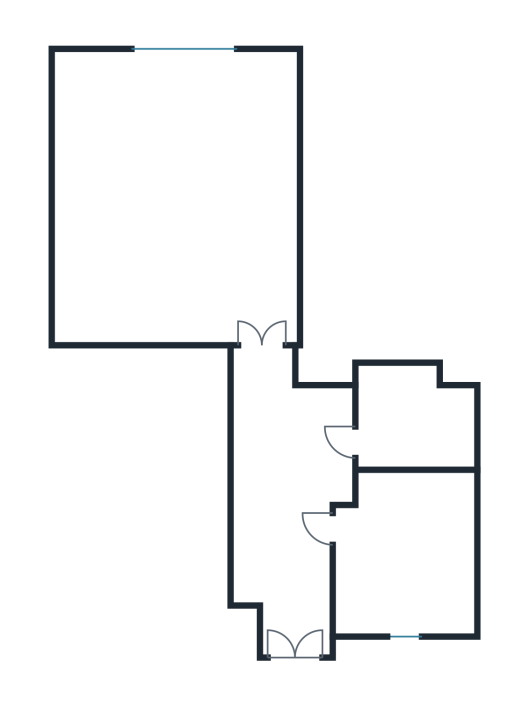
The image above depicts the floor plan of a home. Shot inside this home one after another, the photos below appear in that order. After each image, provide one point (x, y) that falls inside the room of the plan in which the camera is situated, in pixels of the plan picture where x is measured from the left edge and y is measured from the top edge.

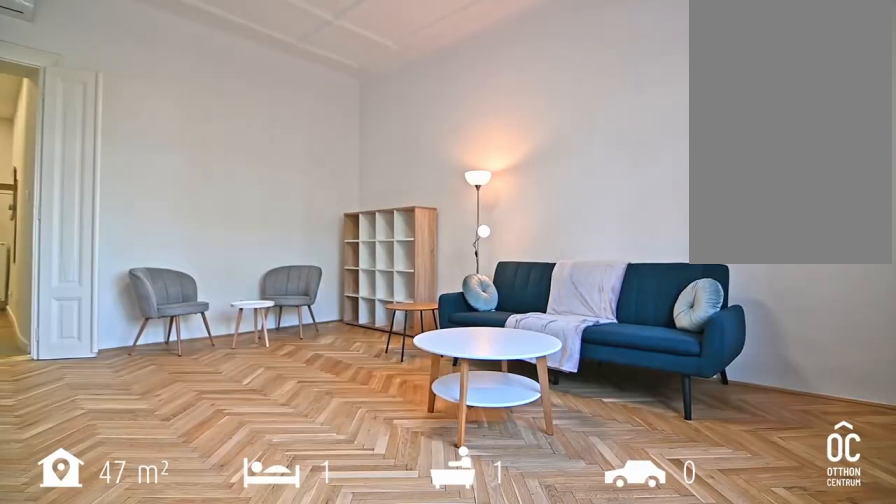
(174, 202)
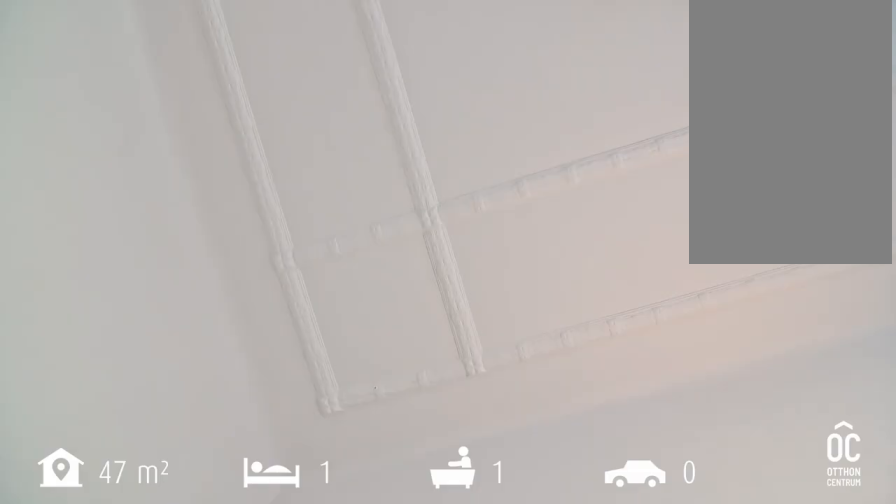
(174, 202)
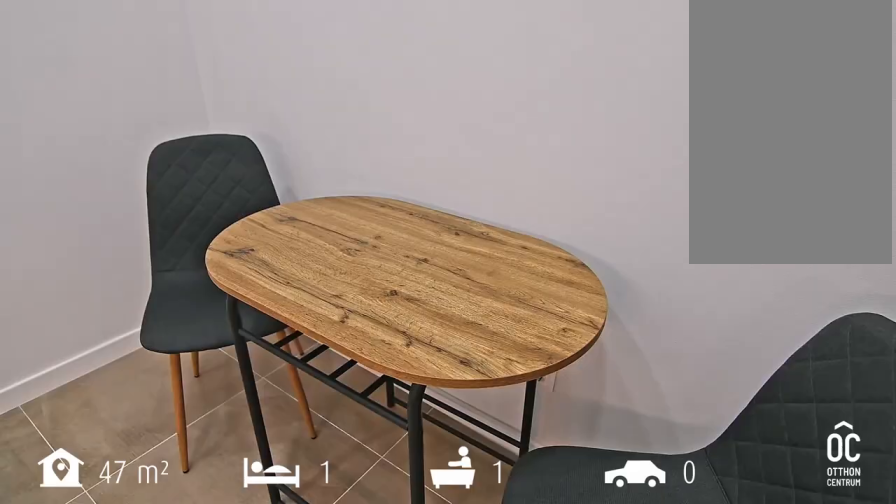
(407, 551)
